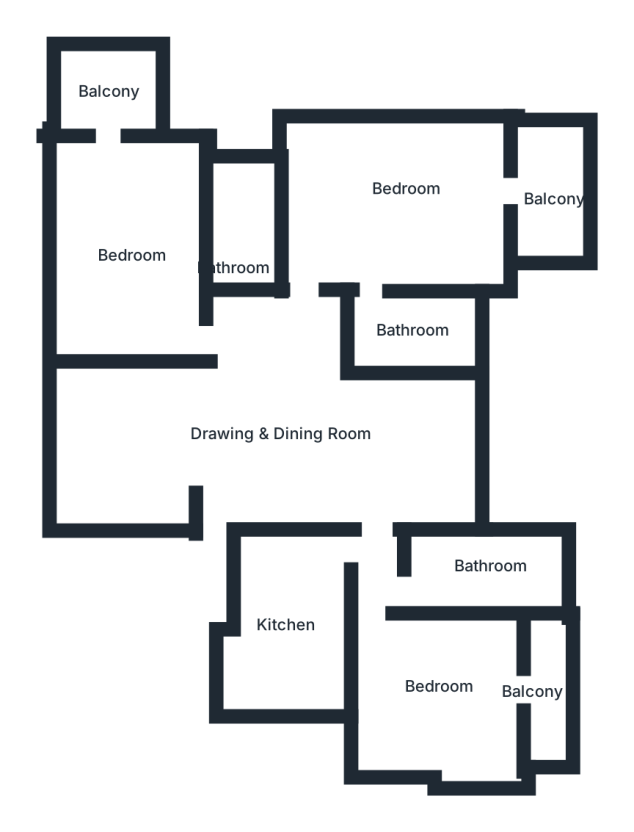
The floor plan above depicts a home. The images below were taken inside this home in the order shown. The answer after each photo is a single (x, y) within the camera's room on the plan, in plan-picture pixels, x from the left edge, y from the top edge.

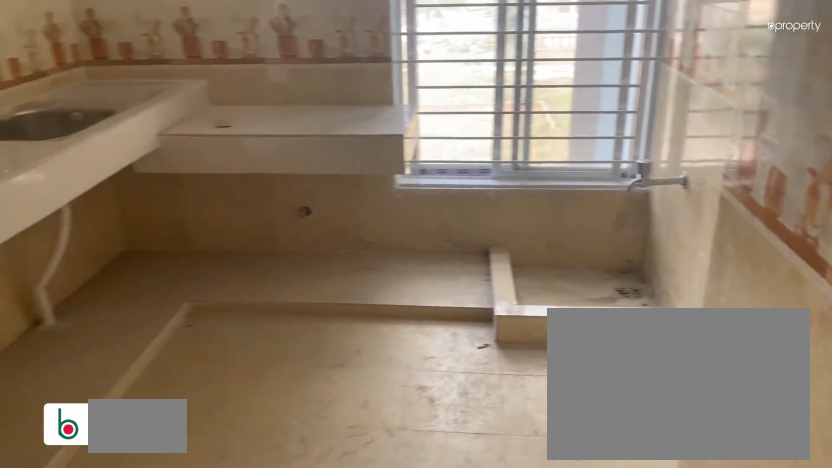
(284, 620)
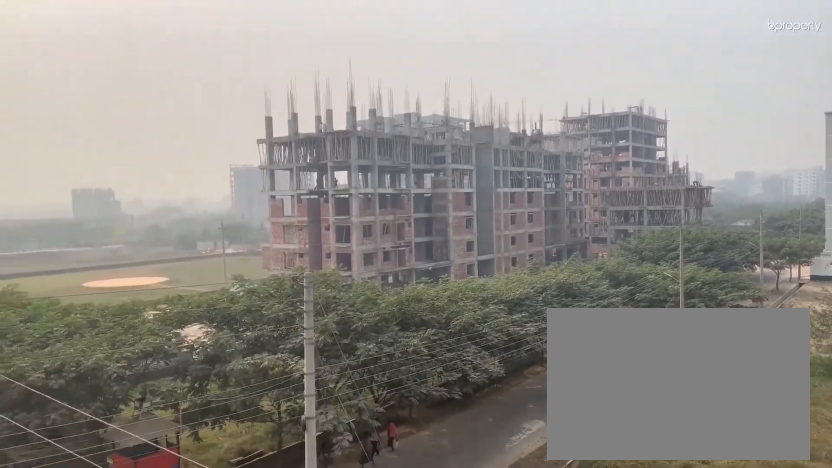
(542, 684)
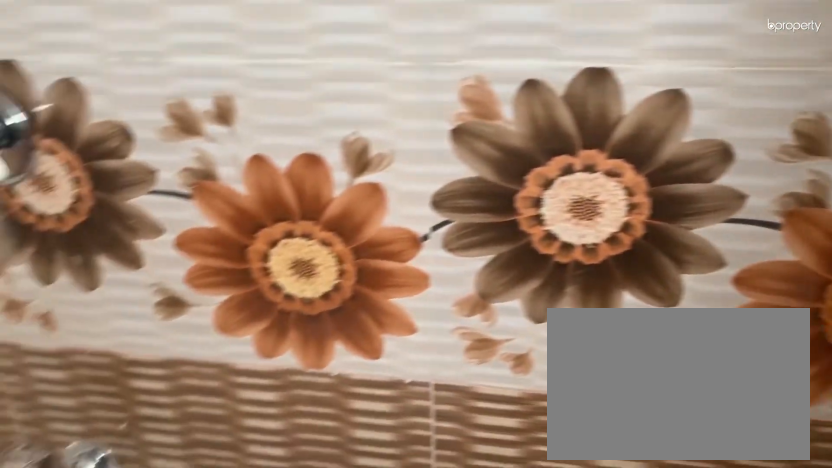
(473, 566)
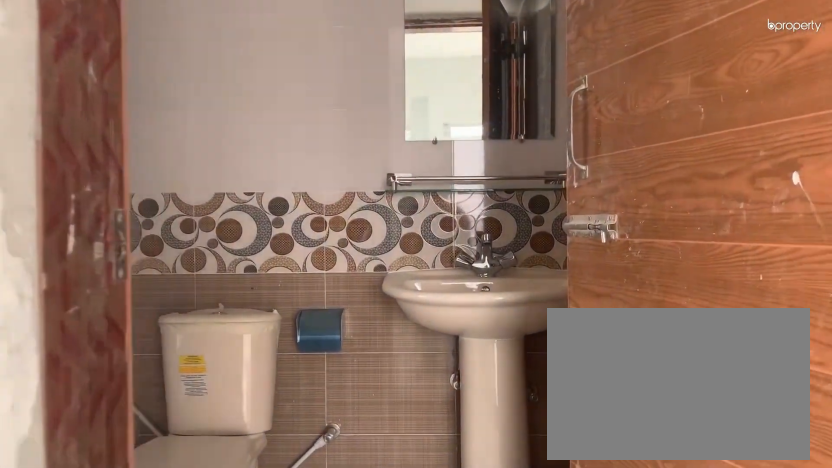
(406, 330)
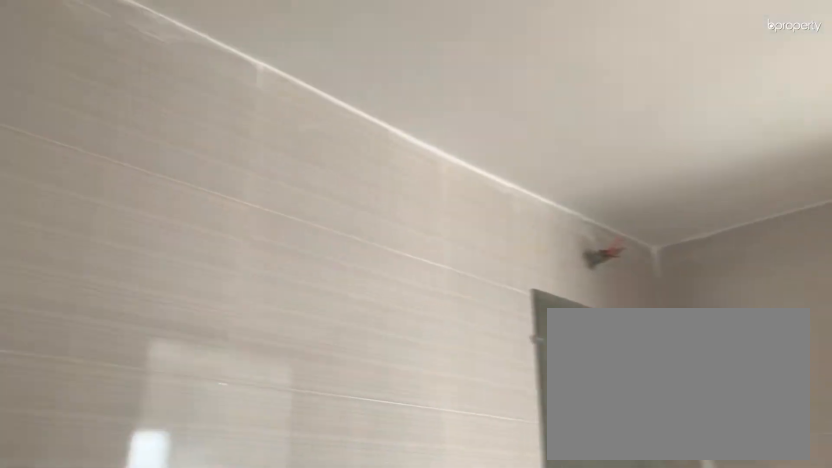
(406, 330)
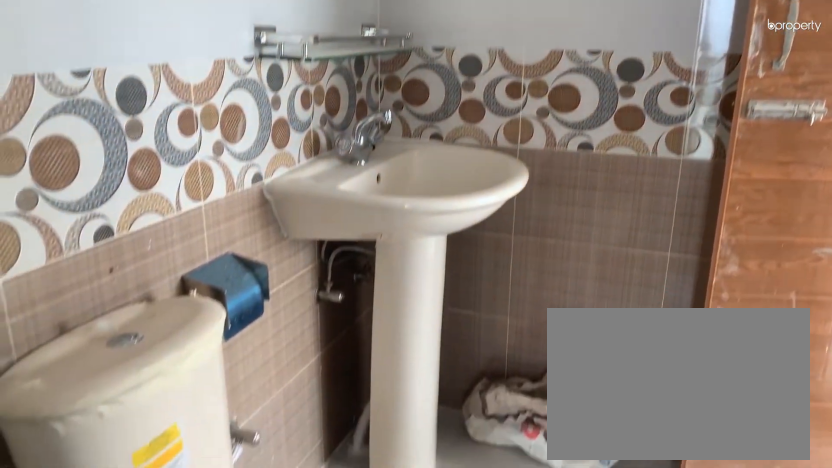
(403, 330)
